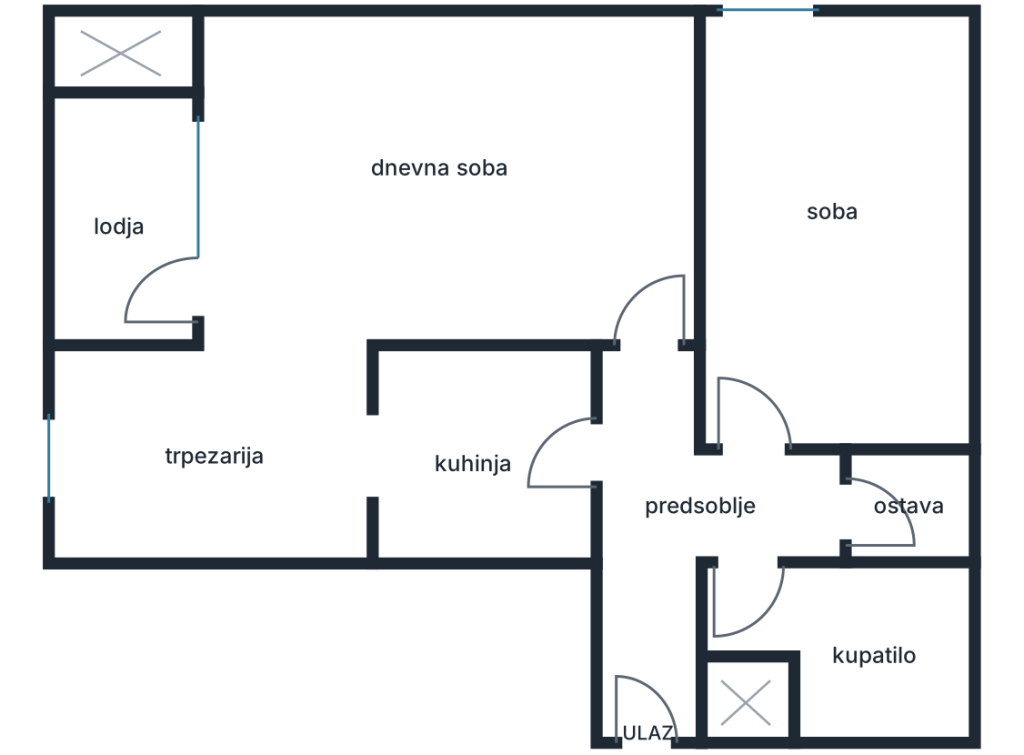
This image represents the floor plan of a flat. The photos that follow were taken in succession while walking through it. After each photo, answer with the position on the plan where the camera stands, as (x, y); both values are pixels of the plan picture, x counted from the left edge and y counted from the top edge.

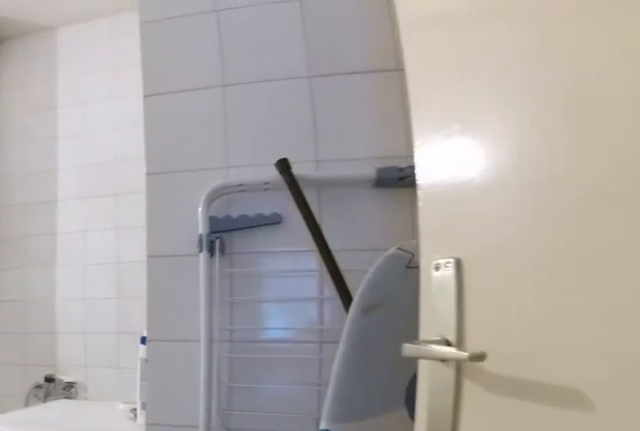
(765, 524)
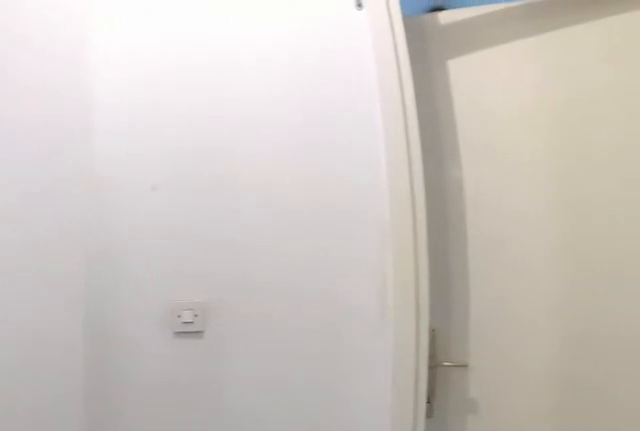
(796, 505)
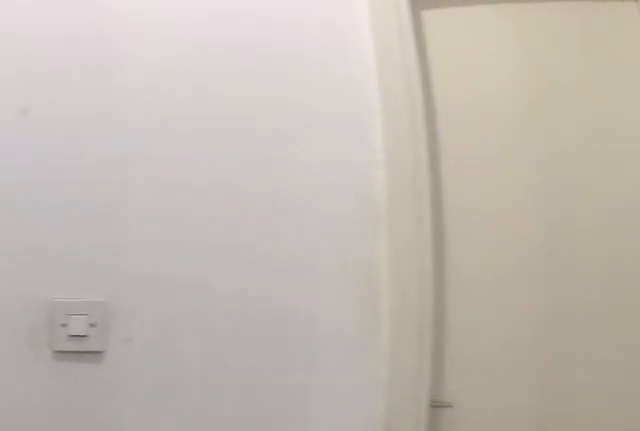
(666, 516)
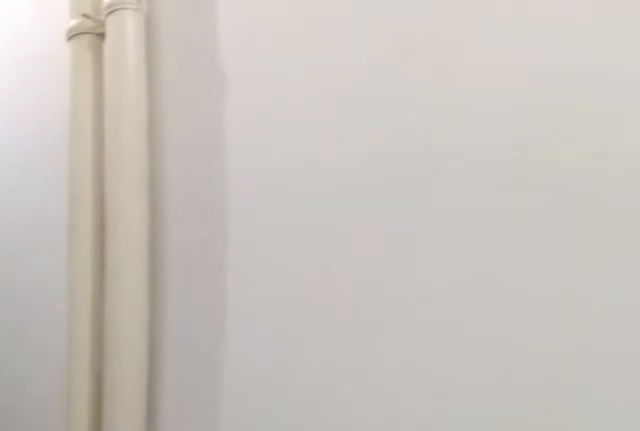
(639, 492)
